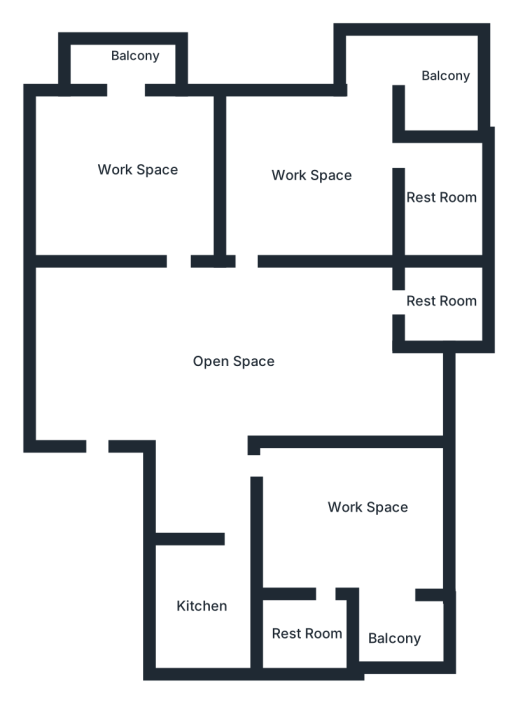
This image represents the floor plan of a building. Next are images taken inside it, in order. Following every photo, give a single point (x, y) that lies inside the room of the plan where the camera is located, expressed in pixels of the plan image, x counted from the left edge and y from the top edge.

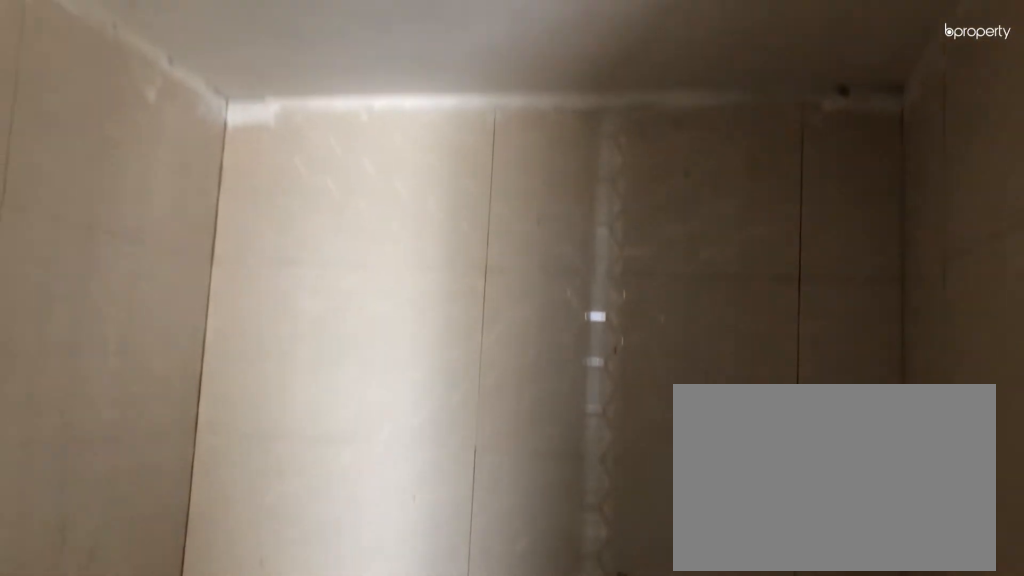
(446, 199)
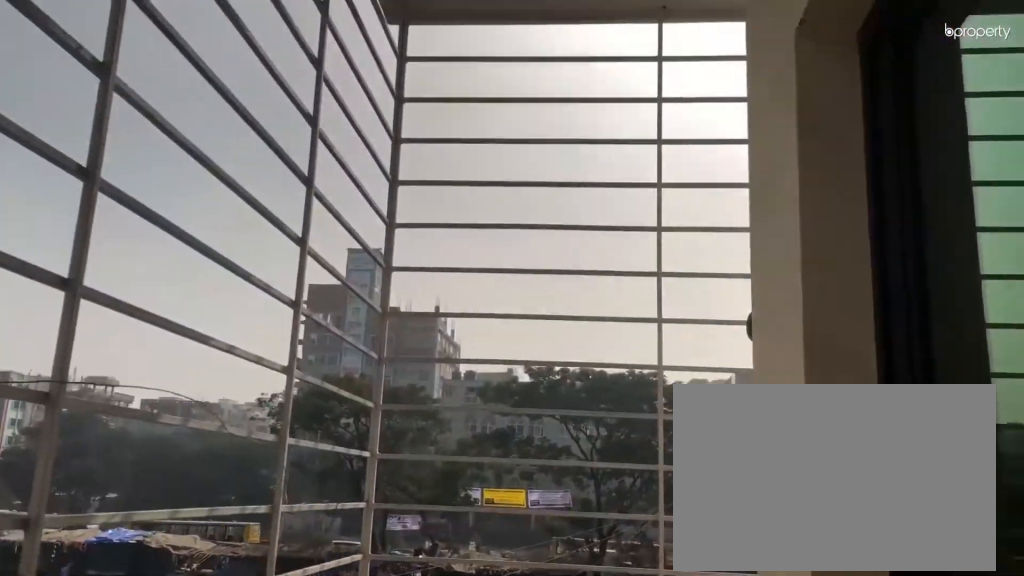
(447, 74)
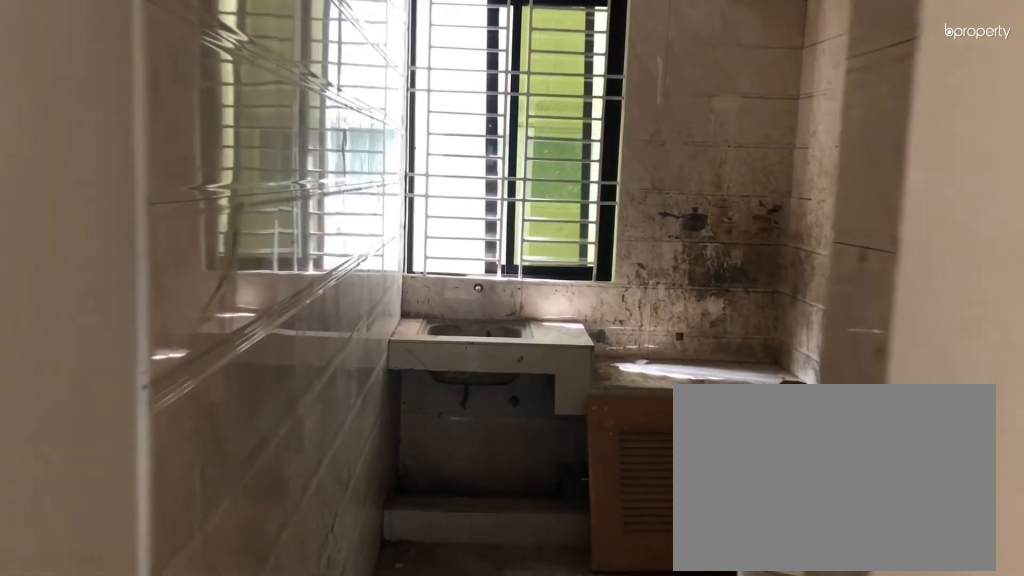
(212, 586)
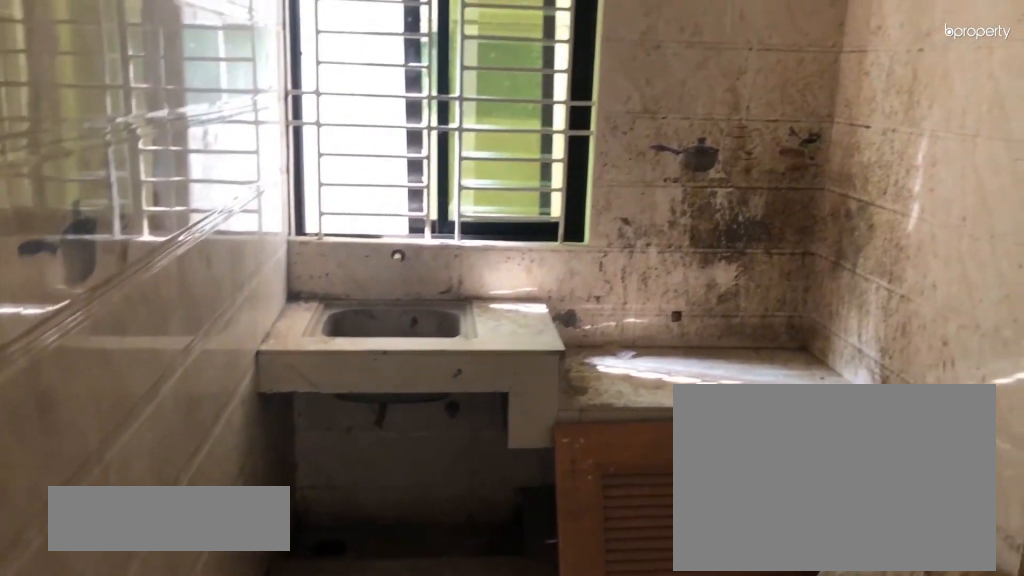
(212, 586)
